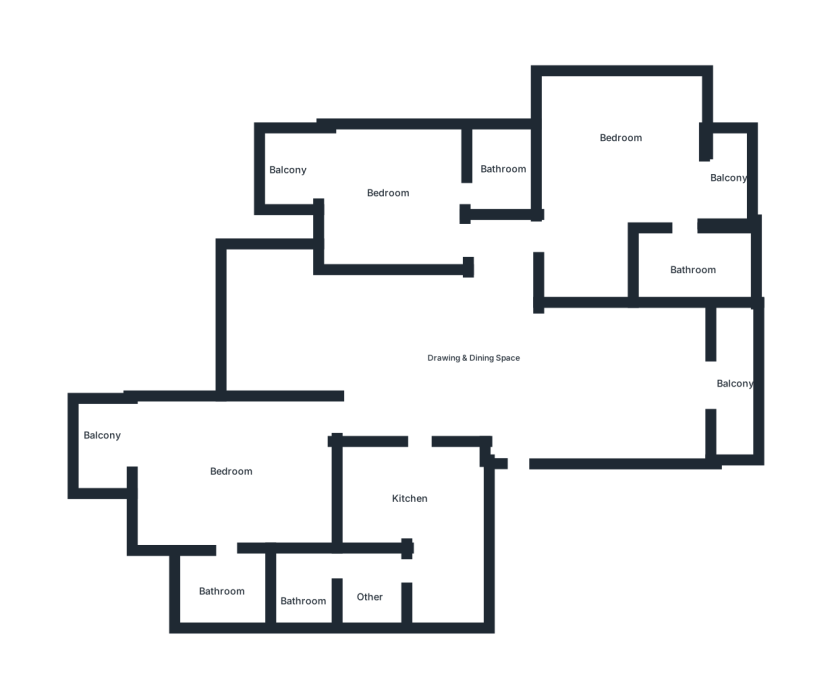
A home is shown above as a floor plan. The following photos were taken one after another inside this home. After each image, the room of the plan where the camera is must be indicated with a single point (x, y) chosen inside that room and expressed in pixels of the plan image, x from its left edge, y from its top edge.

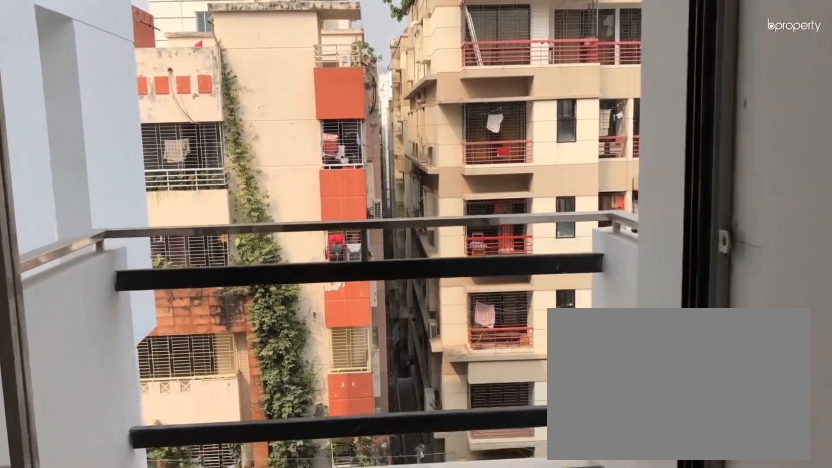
(341, 180)
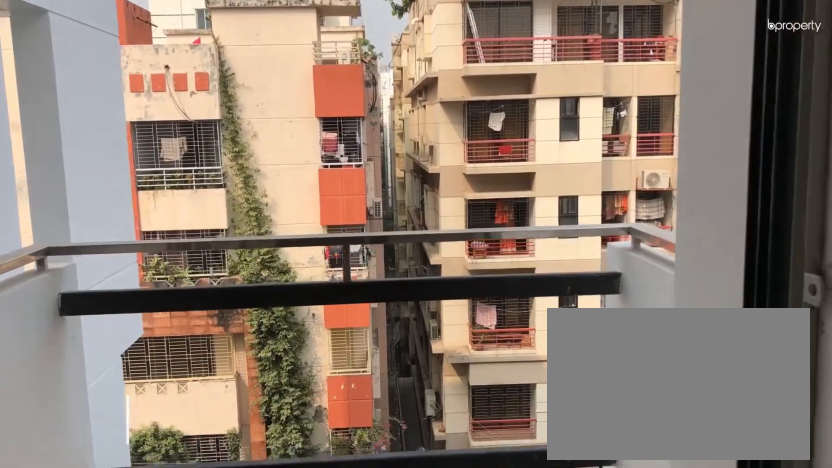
(341, 180)
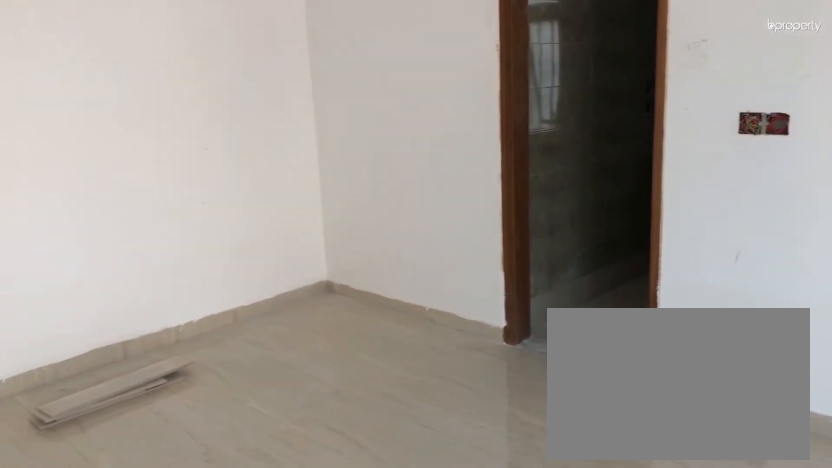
(240, 480)
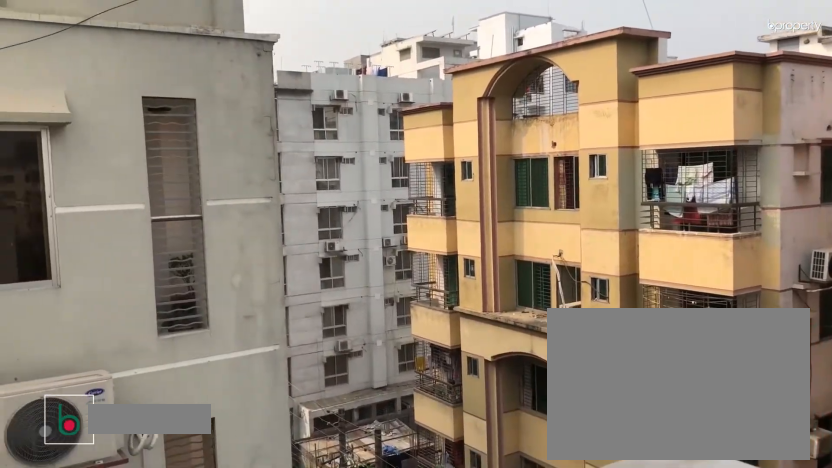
(104, 445)
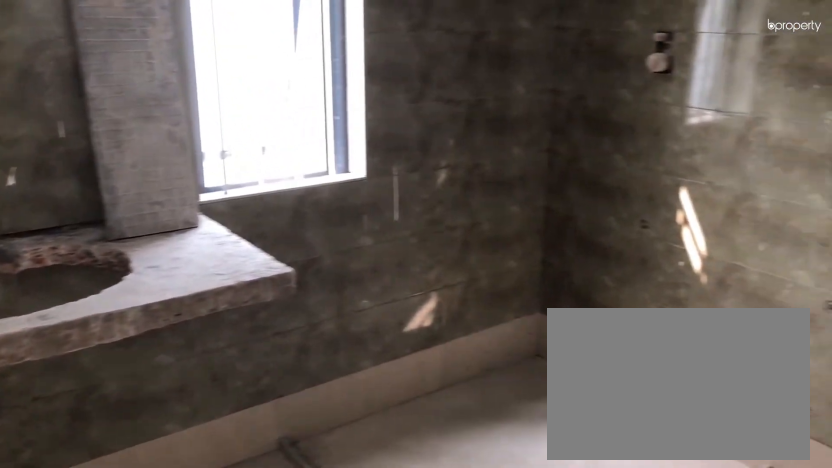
(236, 585)
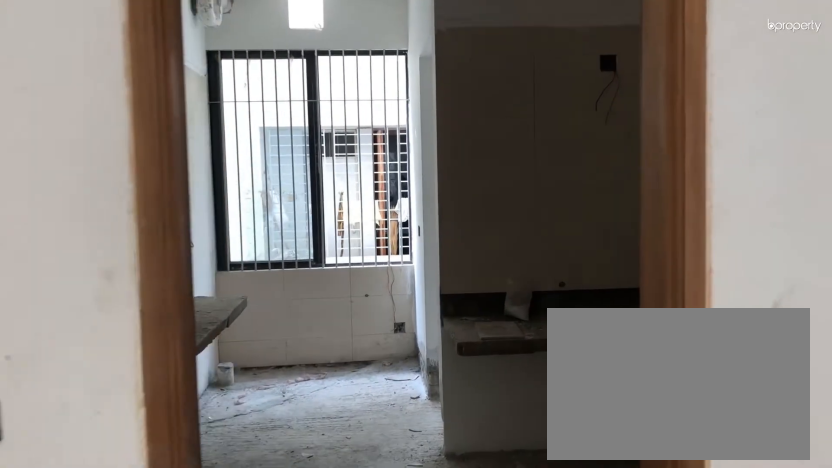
(420, 418)
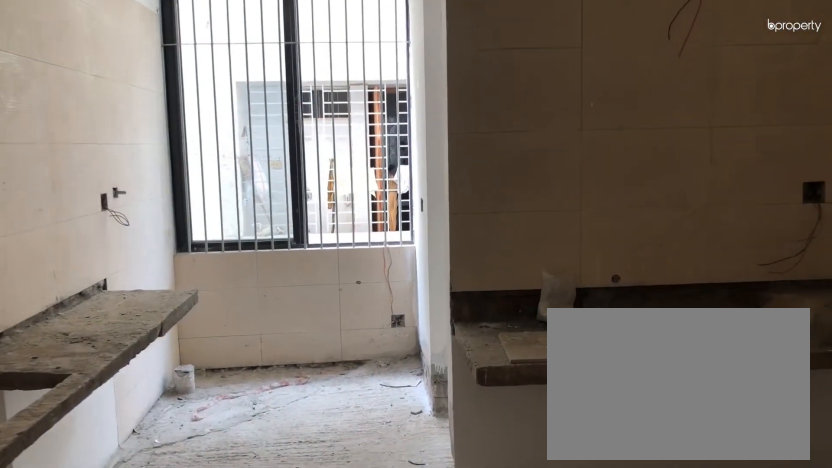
(418, 504)
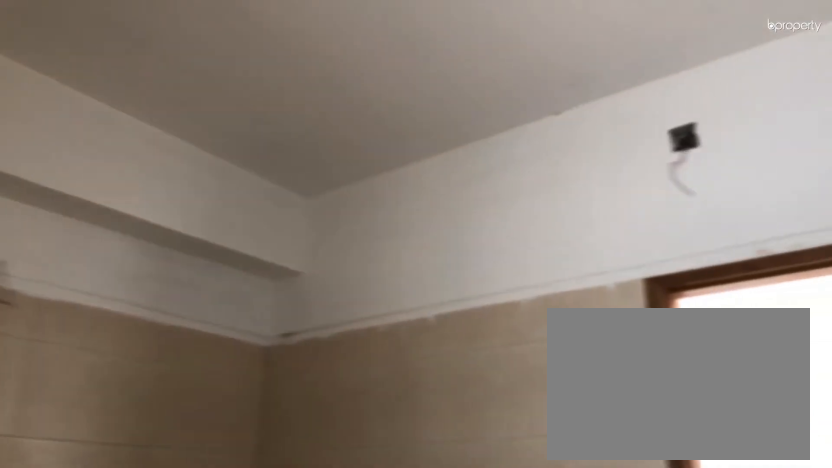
(418, 504)
